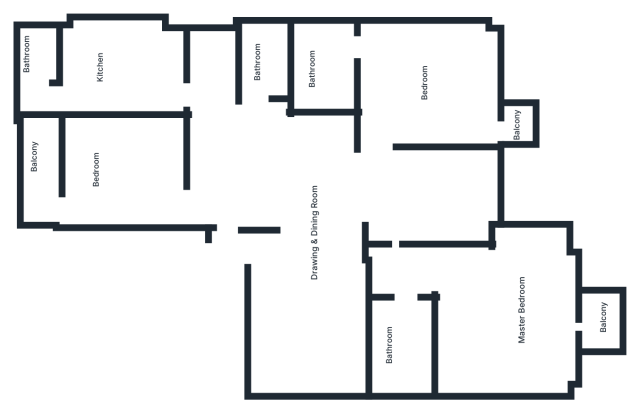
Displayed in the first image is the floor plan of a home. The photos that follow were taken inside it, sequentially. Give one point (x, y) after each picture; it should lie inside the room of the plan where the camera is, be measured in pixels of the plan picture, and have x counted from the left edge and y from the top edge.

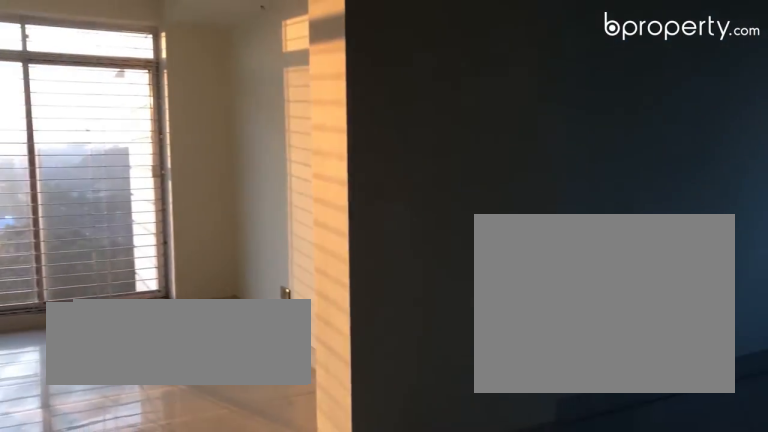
(281, 184)
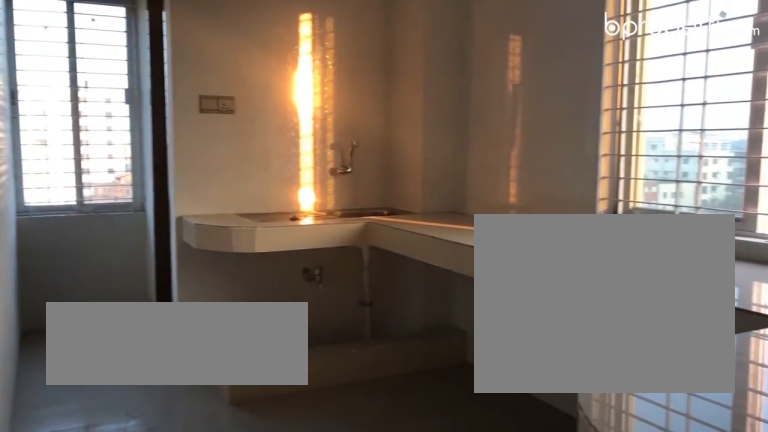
(183, 80)
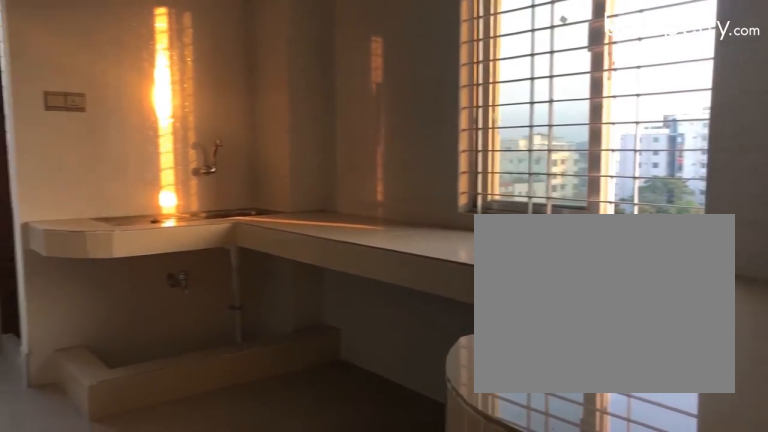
(183, 80)
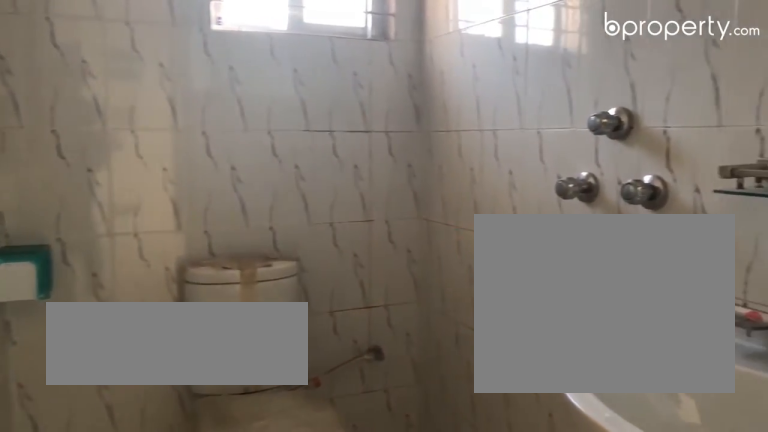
(262, 57)
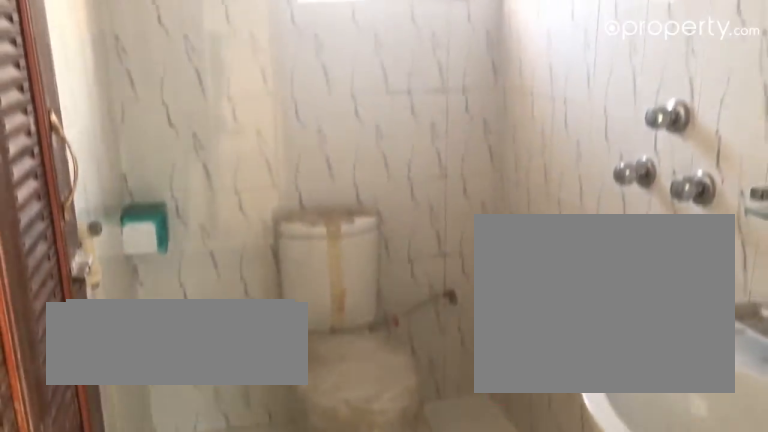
(262, 57)
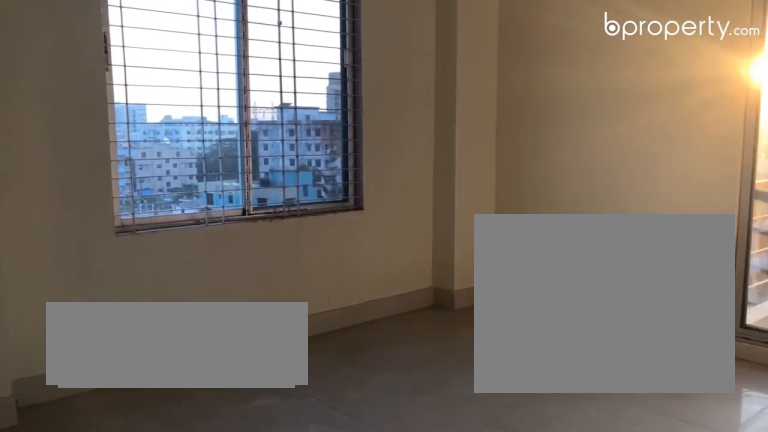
(432, 71)
